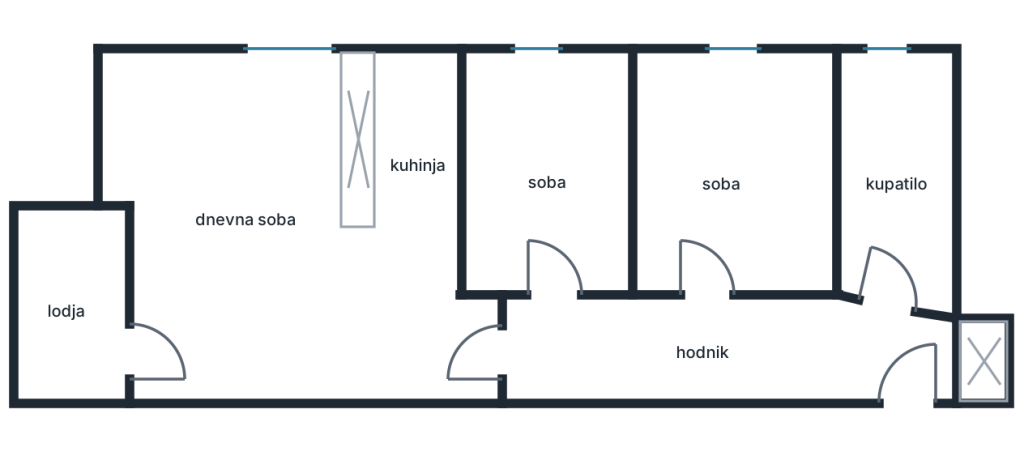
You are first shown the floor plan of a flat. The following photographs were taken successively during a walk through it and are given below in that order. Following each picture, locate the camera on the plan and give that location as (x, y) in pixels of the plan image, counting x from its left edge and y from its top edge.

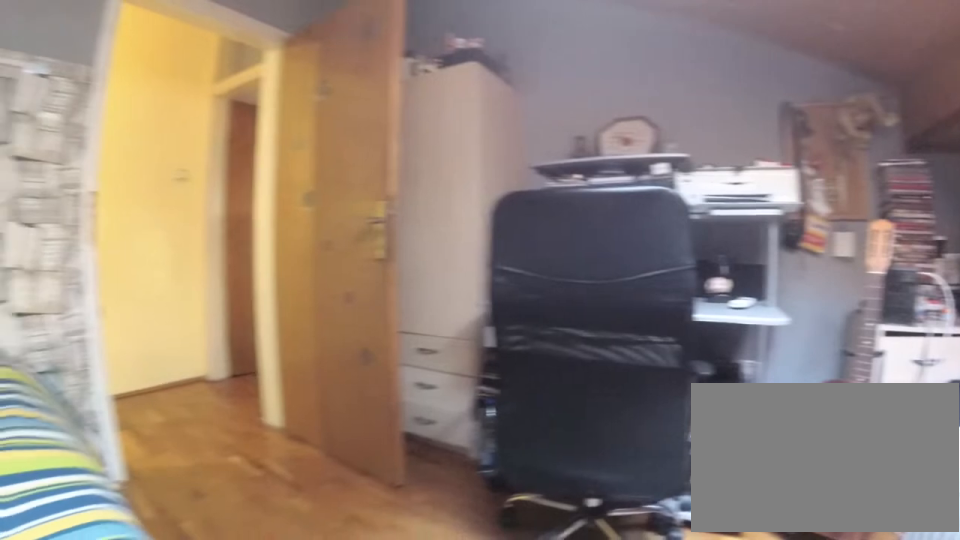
(610, 141)
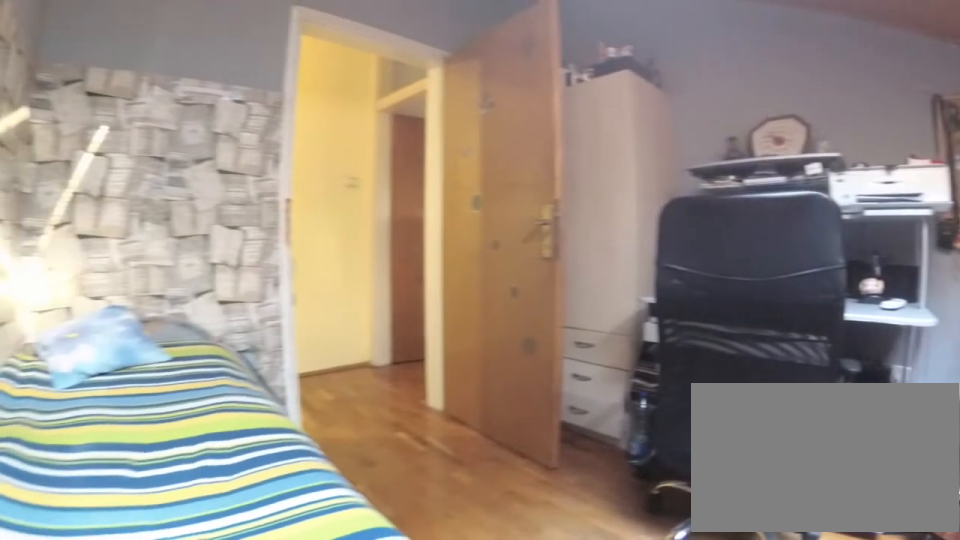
(609, 125)
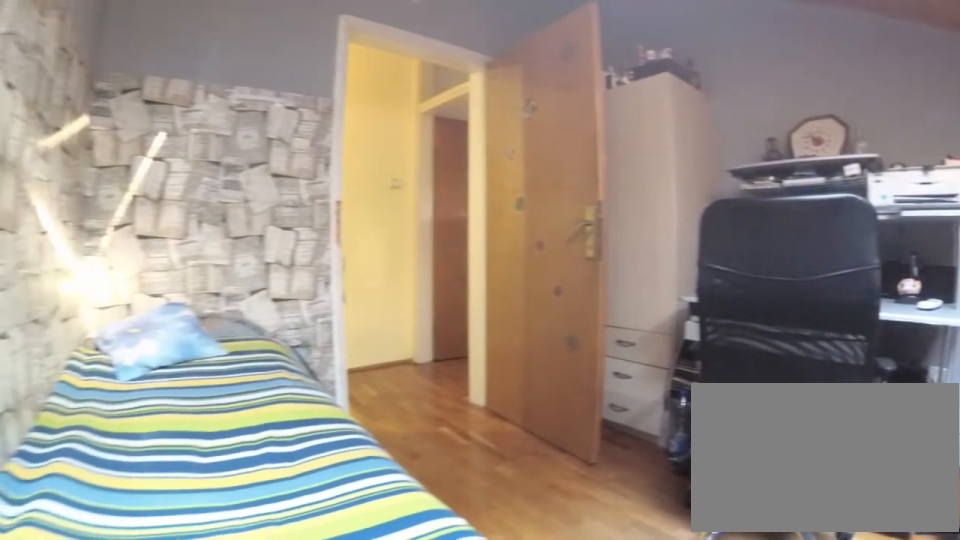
(608, 117)
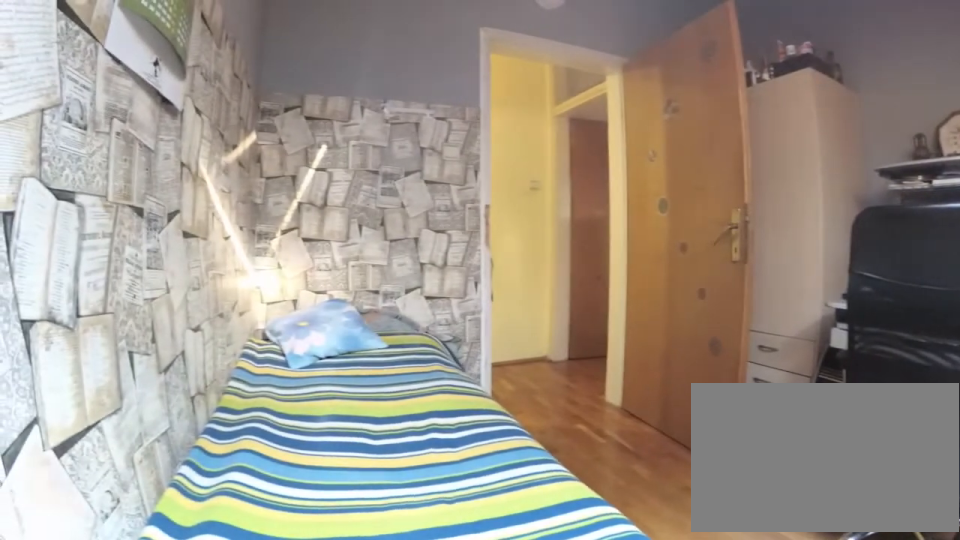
(596, 100)
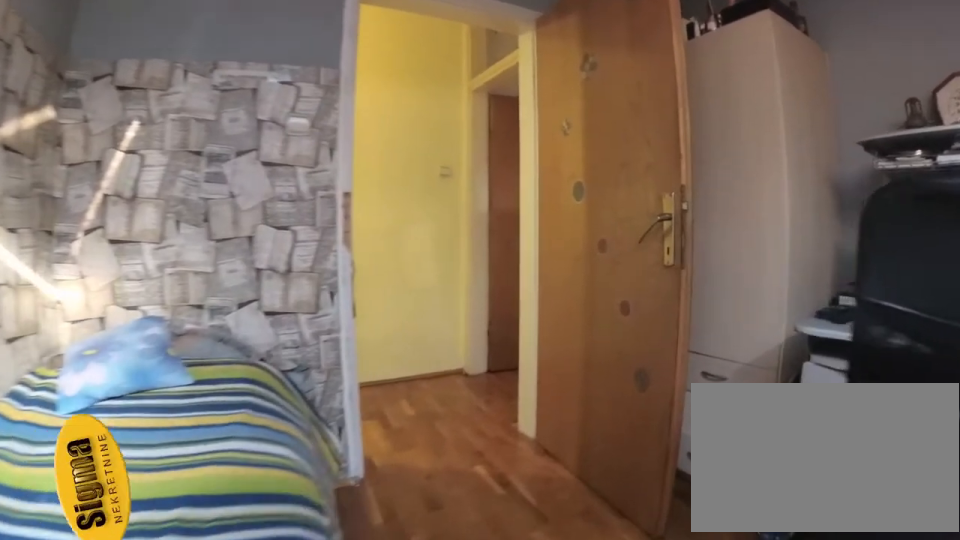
(568, 140)
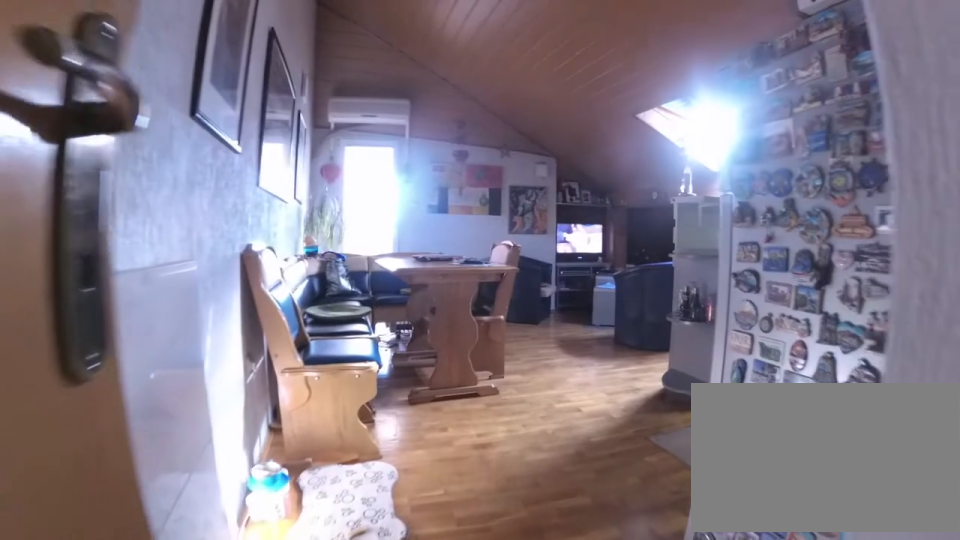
(524, 355)
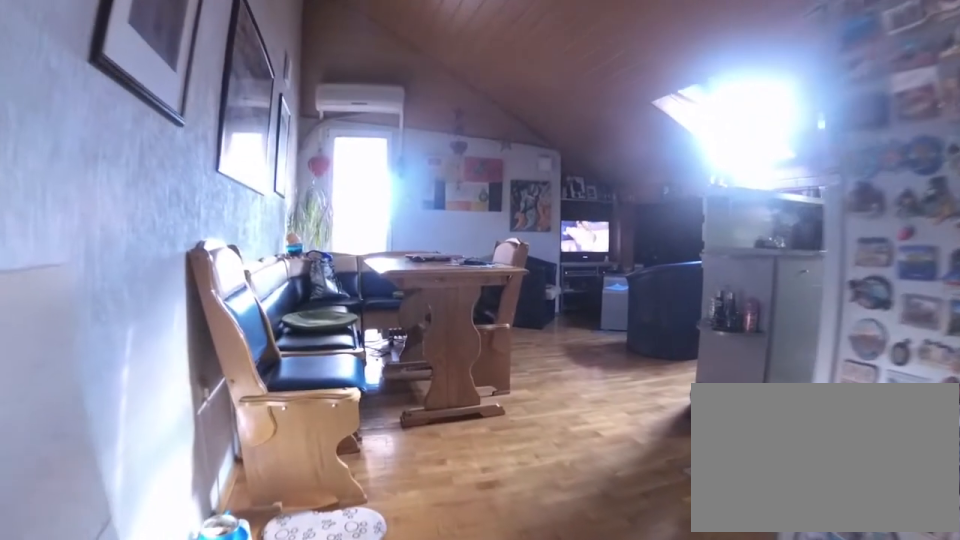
(510, 355)
